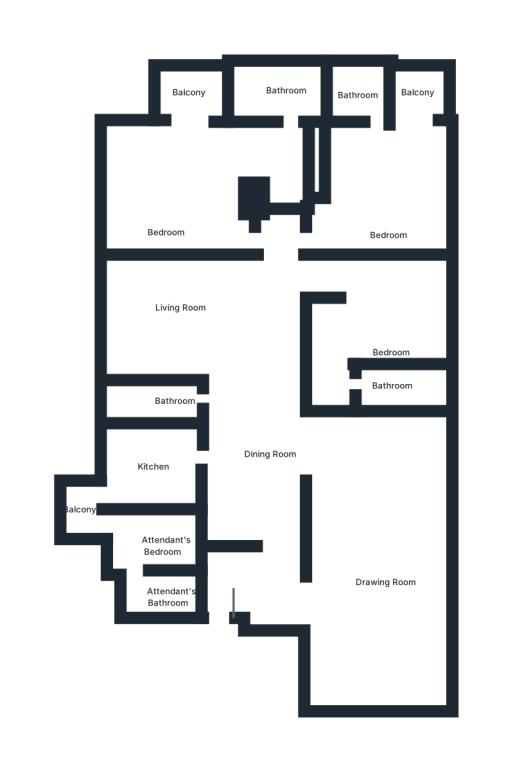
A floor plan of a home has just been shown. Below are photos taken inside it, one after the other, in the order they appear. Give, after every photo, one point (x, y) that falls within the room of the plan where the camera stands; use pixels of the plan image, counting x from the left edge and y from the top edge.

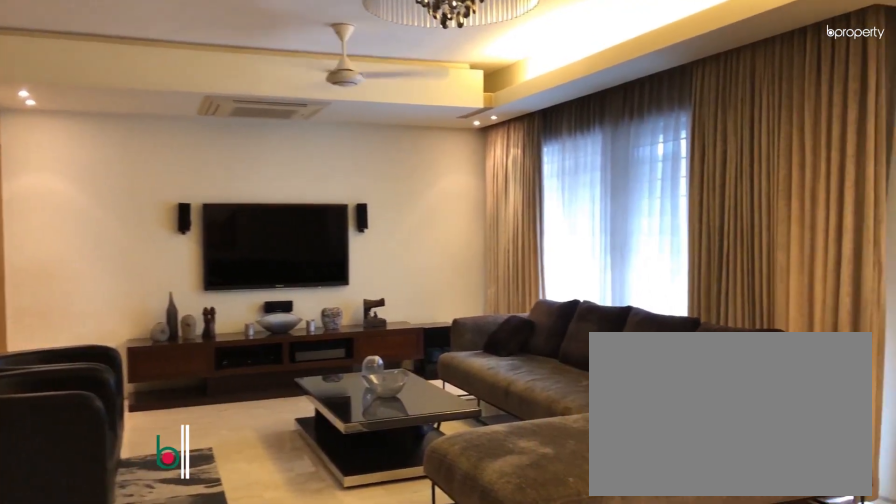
(377, 548)
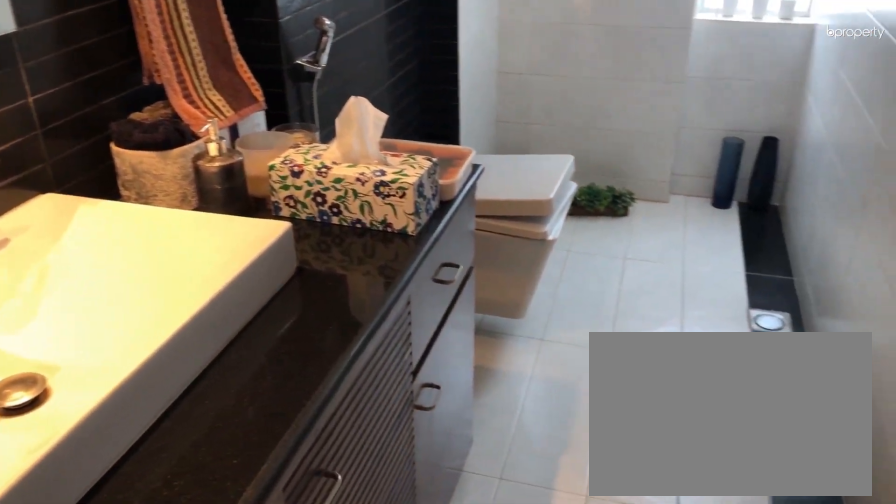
(153, 400)
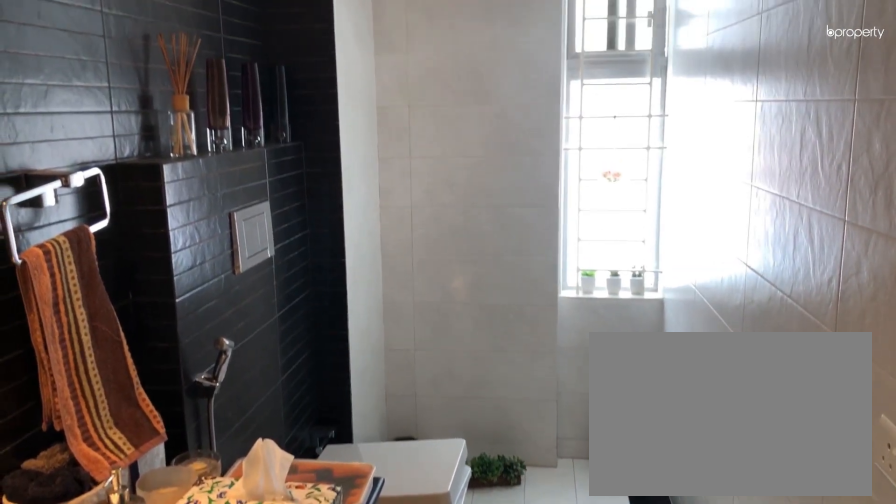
(153, 400)
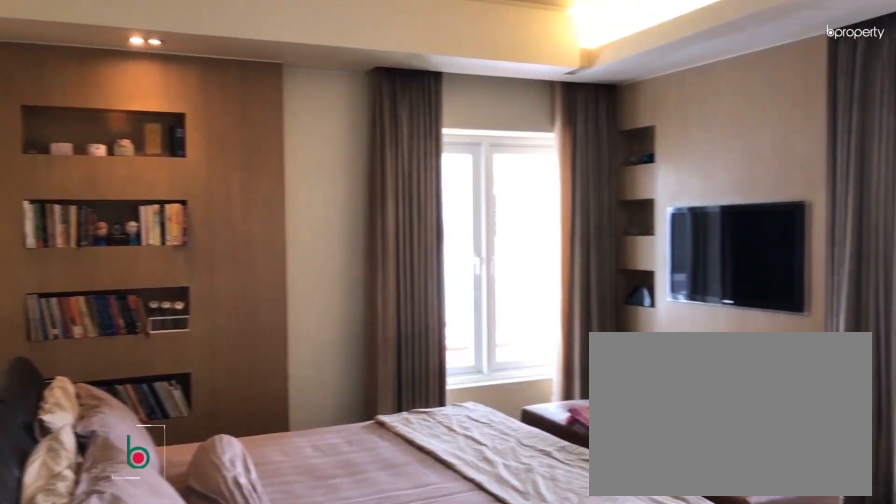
(168, 205)
